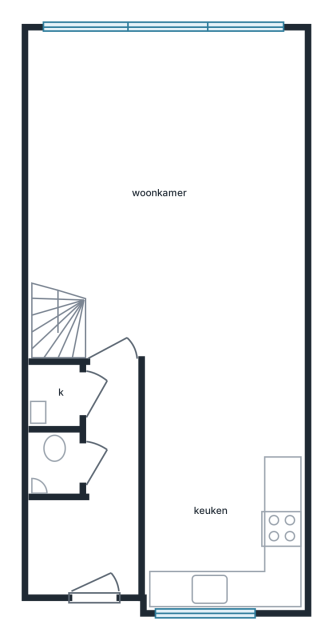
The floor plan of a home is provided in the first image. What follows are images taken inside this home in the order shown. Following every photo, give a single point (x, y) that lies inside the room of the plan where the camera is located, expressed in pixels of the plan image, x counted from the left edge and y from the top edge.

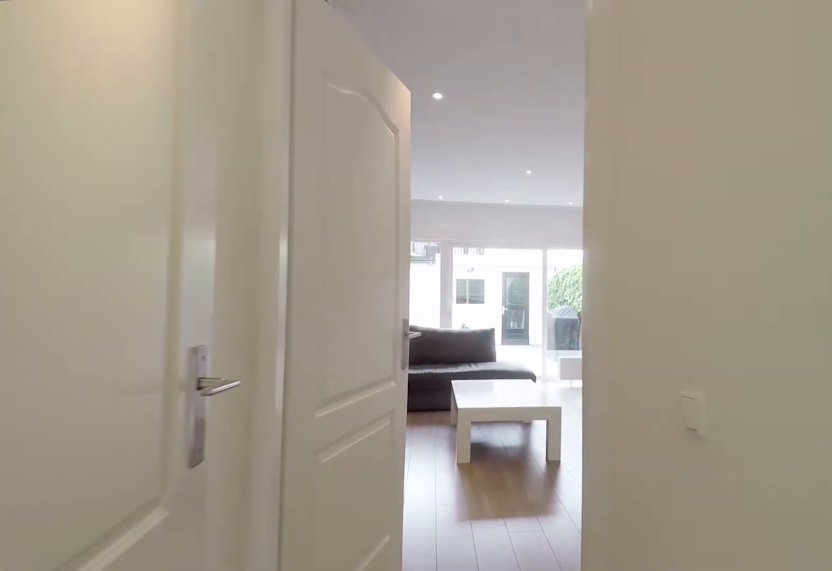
(96, 500)
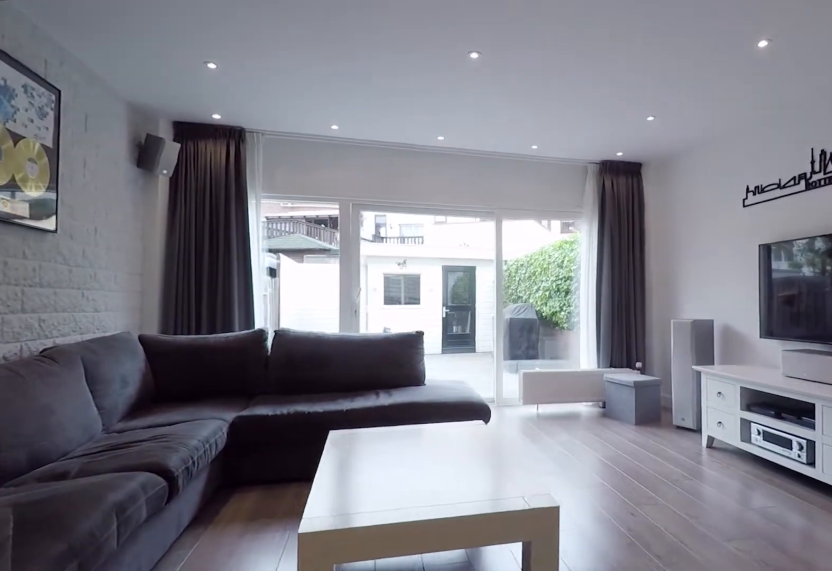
(171, 192)
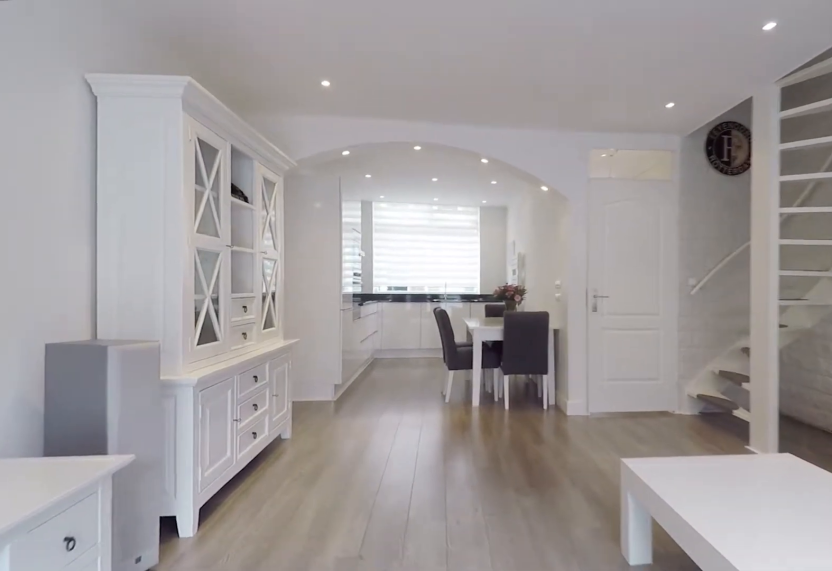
(171, 192)
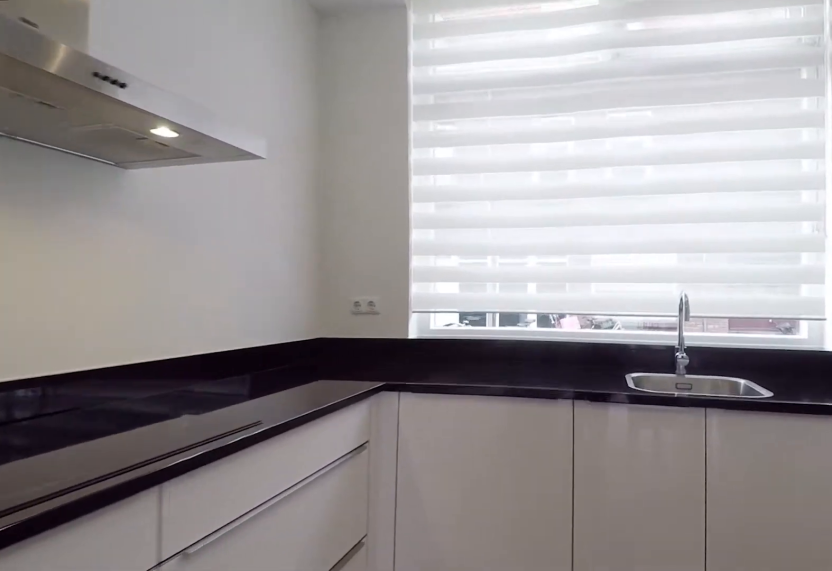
(223, 482)
